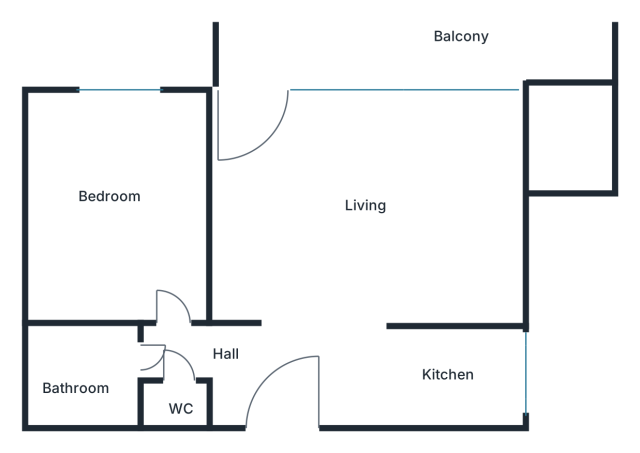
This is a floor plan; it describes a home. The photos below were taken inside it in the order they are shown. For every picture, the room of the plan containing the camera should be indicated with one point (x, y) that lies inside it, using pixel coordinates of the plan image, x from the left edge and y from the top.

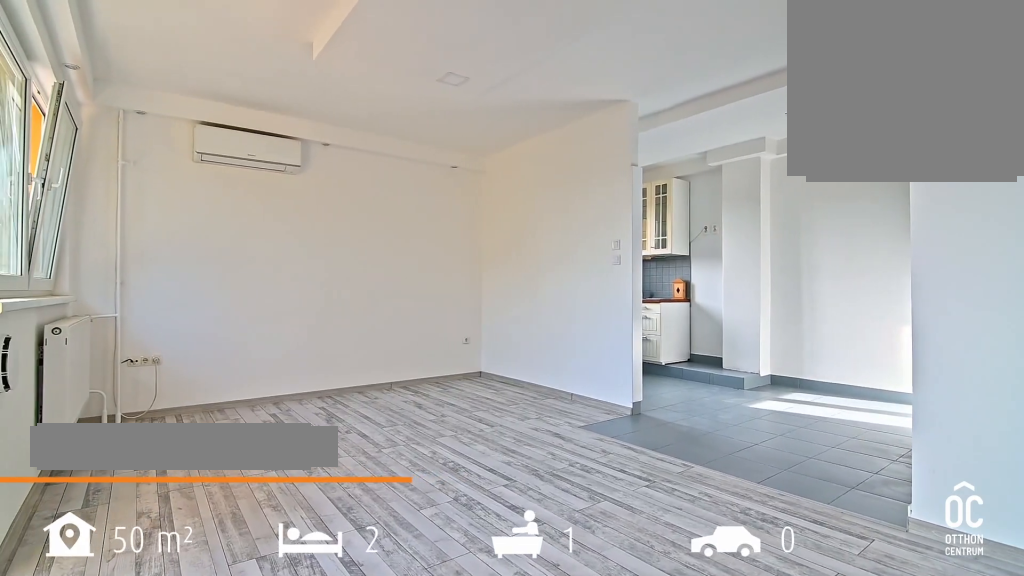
(366, 205)
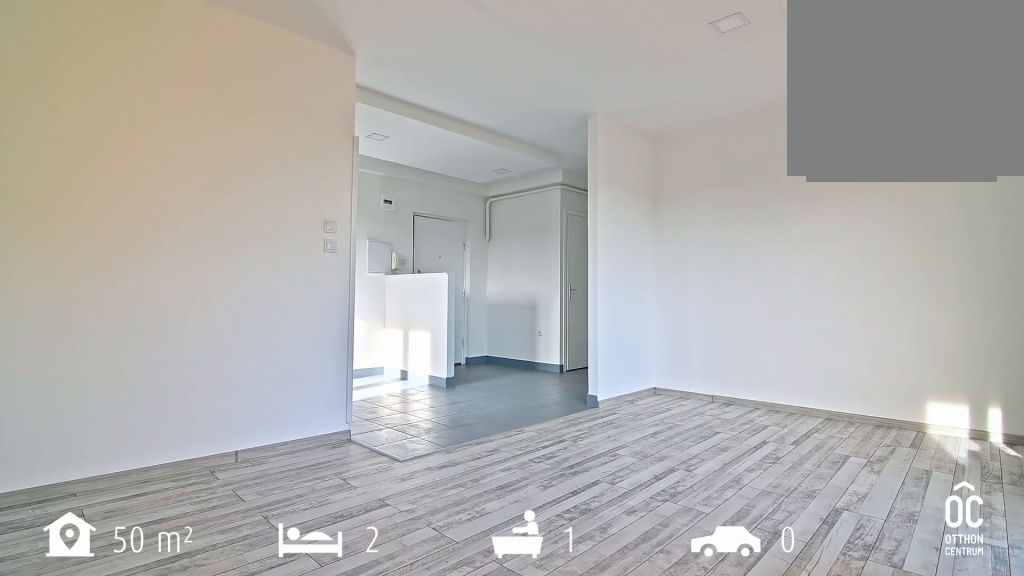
(366, 206)
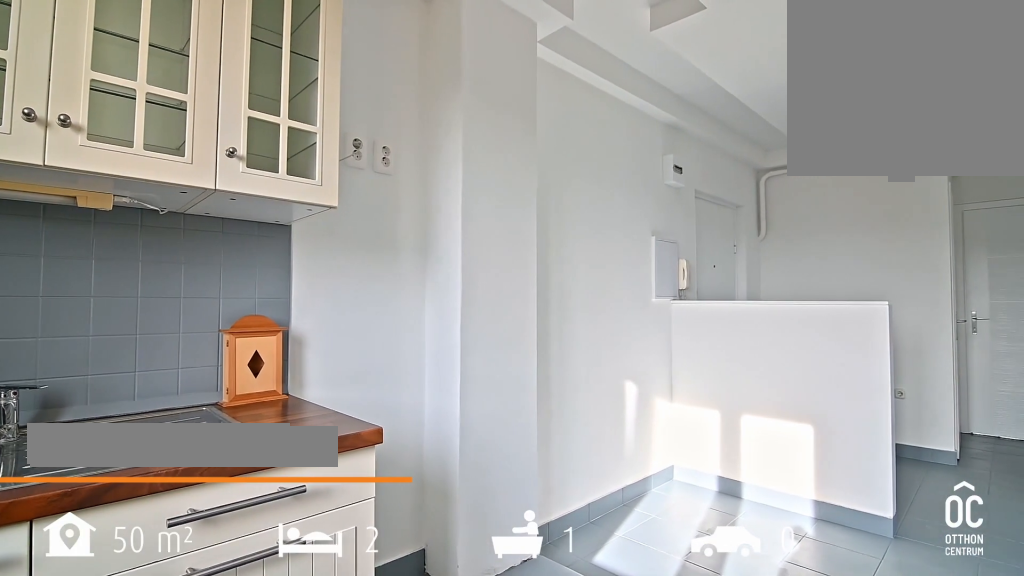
(464, 378)
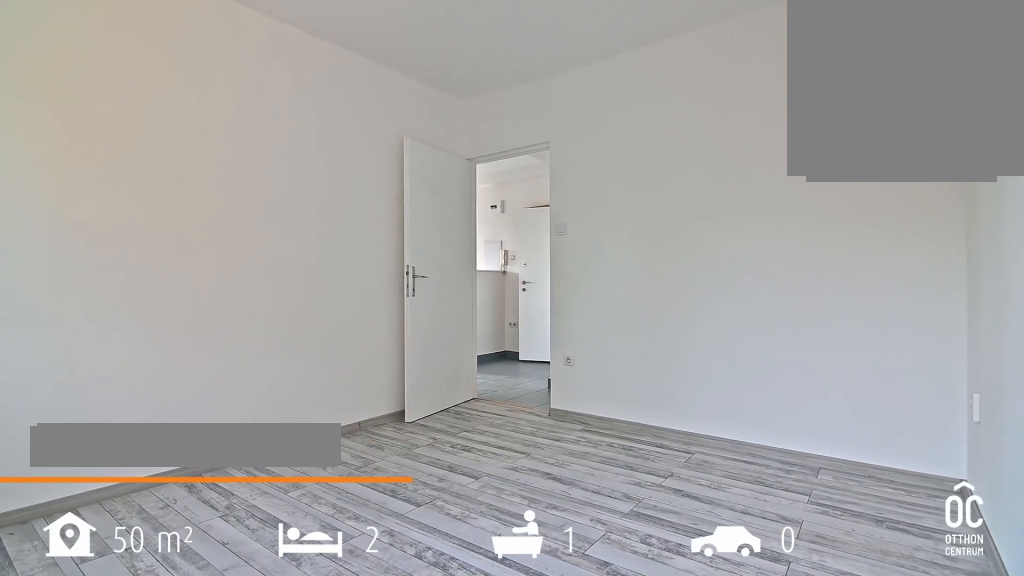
(112, 201)
